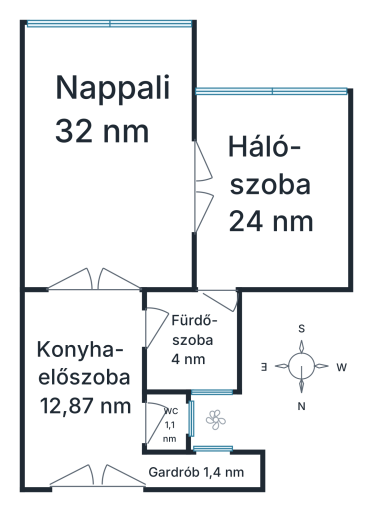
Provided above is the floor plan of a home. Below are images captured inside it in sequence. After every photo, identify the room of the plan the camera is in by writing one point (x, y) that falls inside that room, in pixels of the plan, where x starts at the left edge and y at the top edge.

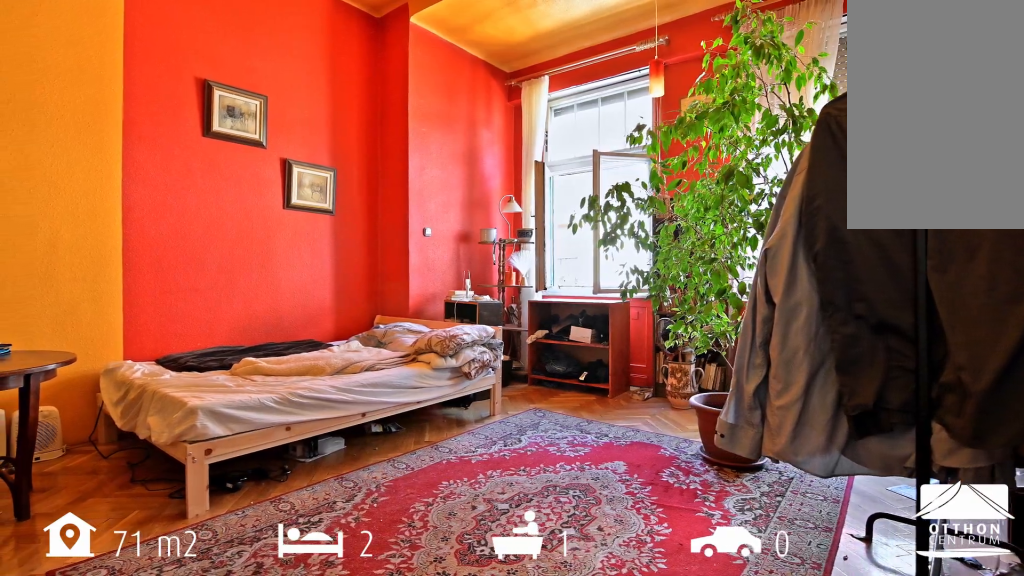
(109, 173)
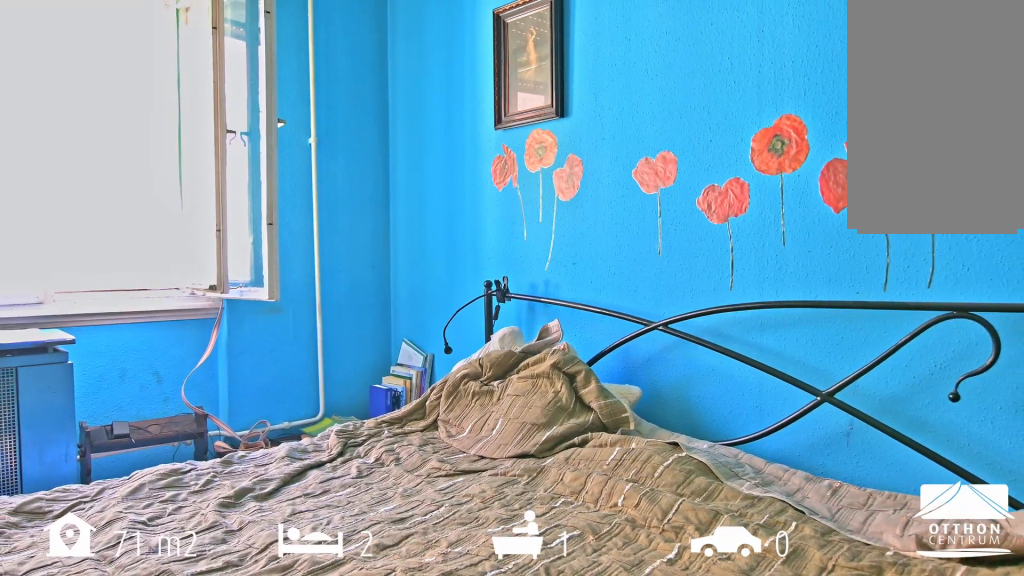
(276, 191)
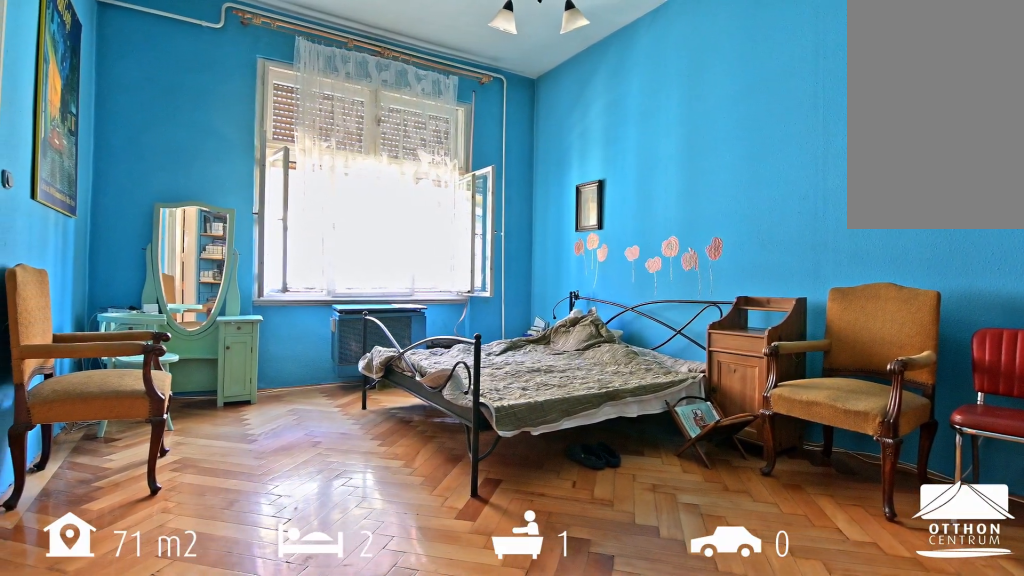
(276, 191)
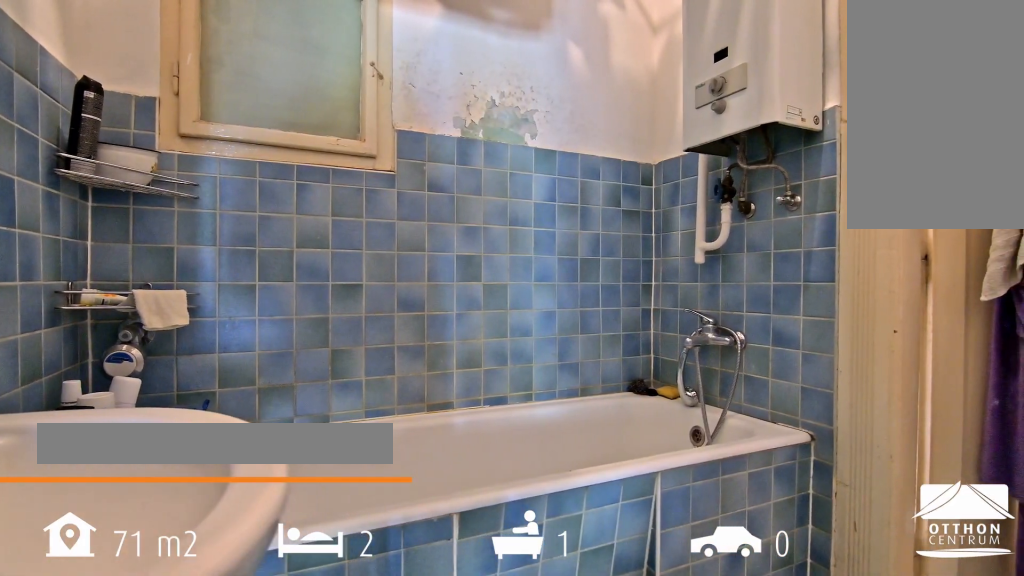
(192, 339)
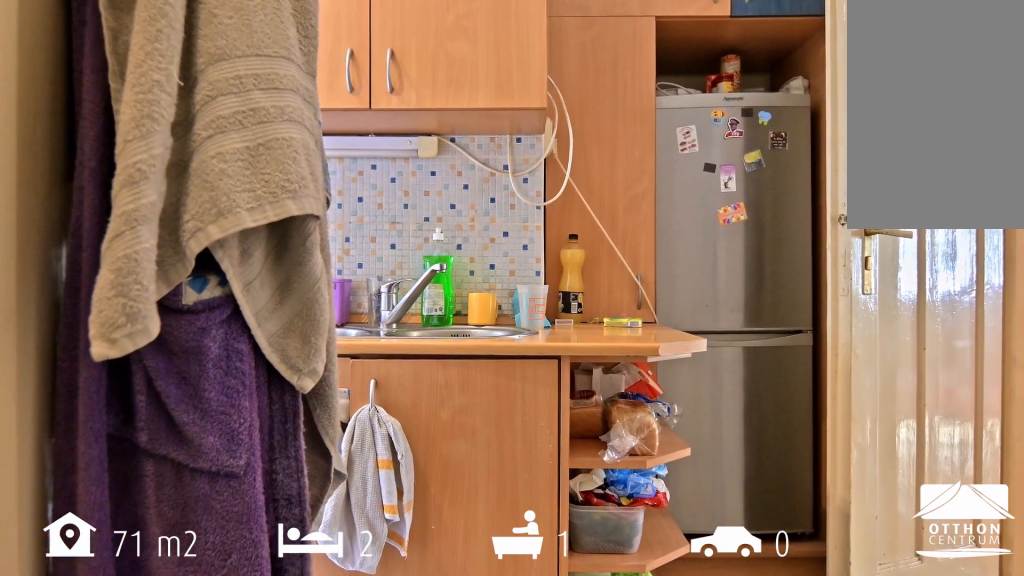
(192, 339)
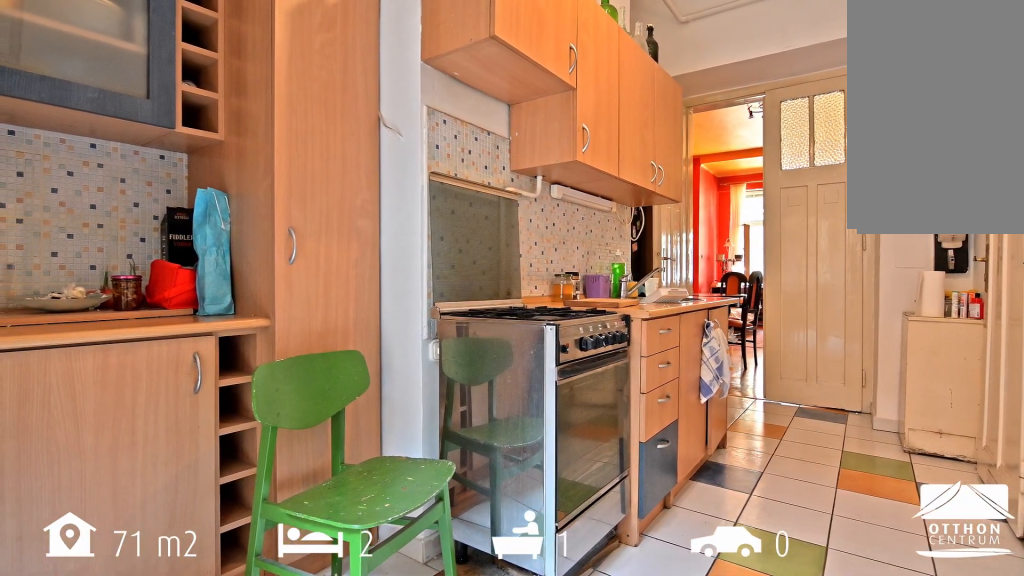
(79, 387)
